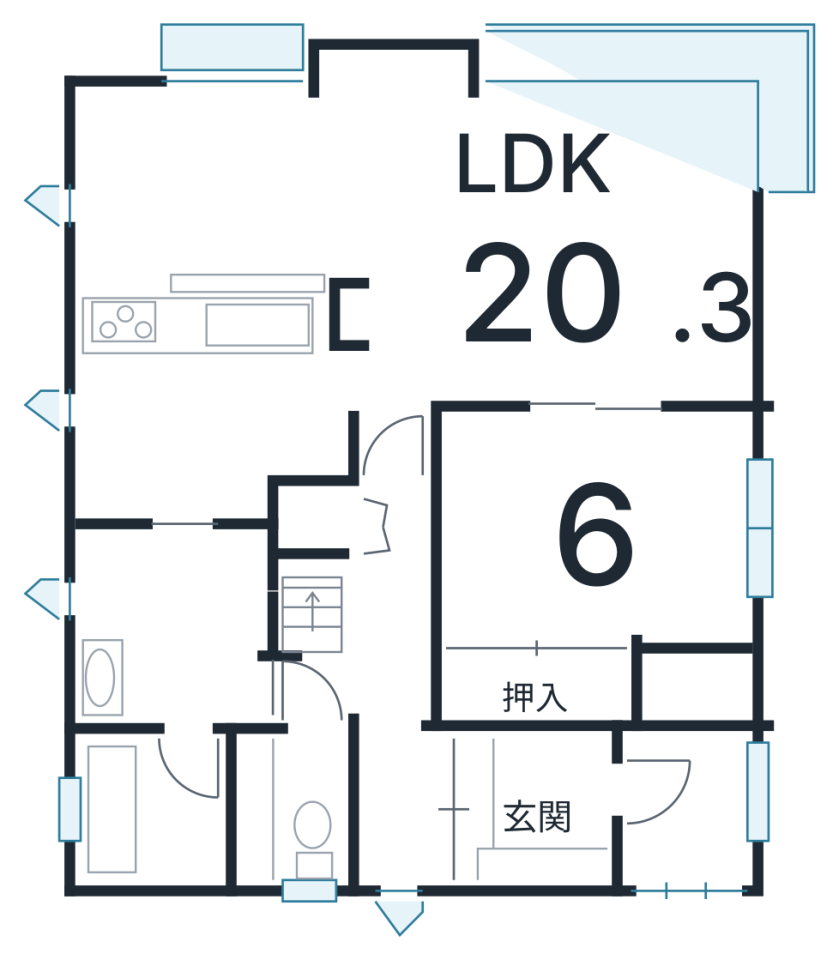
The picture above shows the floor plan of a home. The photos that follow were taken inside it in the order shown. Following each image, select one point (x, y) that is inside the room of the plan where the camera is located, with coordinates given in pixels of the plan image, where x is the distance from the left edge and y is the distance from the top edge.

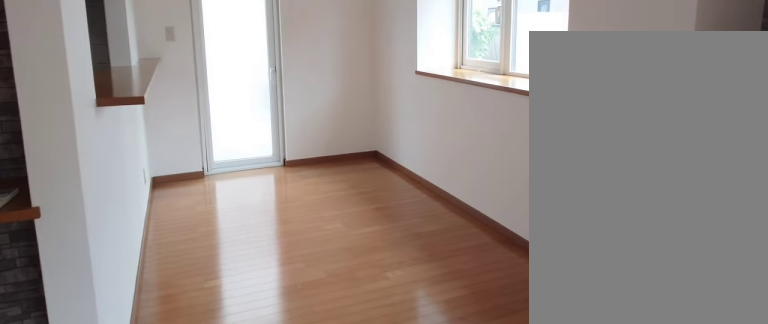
(210, 197)
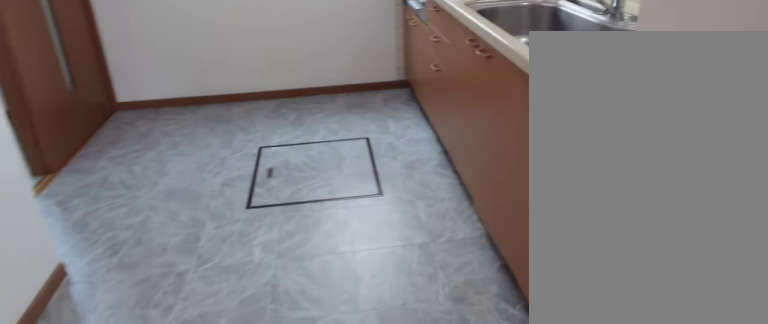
(212, 394)
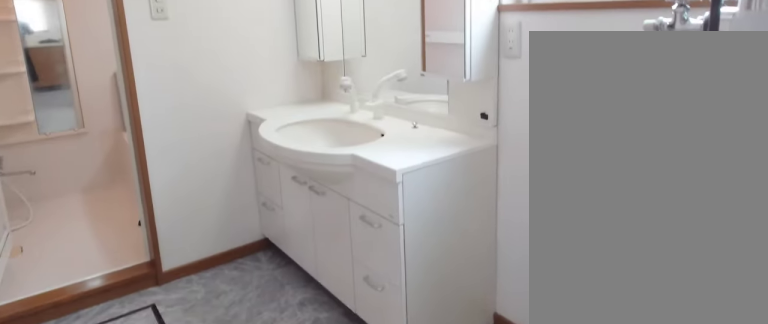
(161, 638)
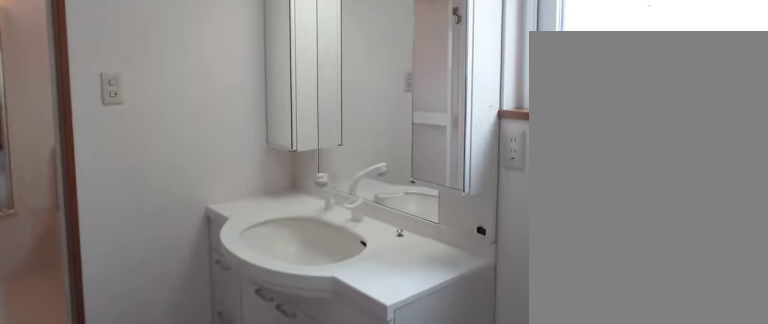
(161, 638)
